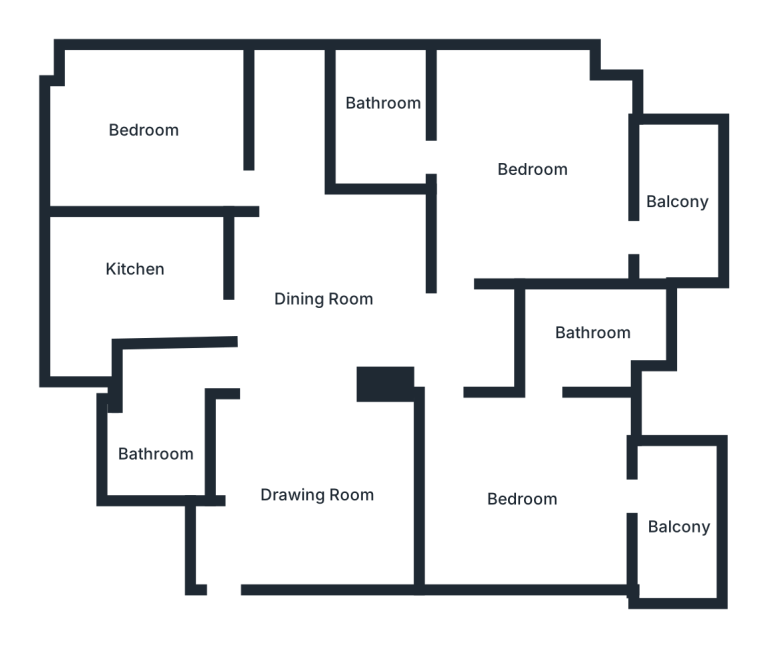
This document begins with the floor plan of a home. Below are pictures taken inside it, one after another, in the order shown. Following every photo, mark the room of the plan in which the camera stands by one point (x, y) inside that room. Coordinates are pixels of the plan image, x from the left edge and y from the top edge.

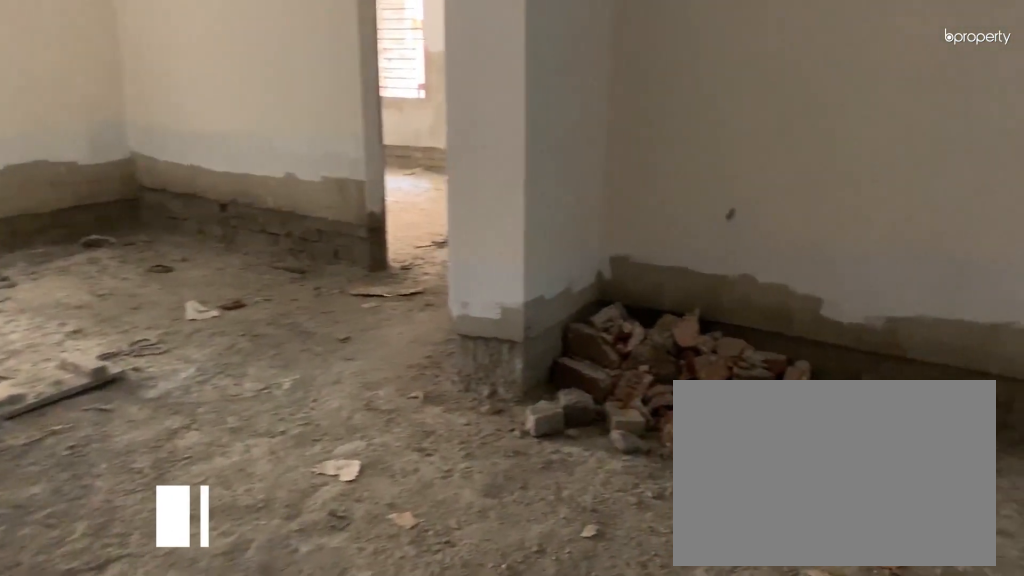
(301, 501)
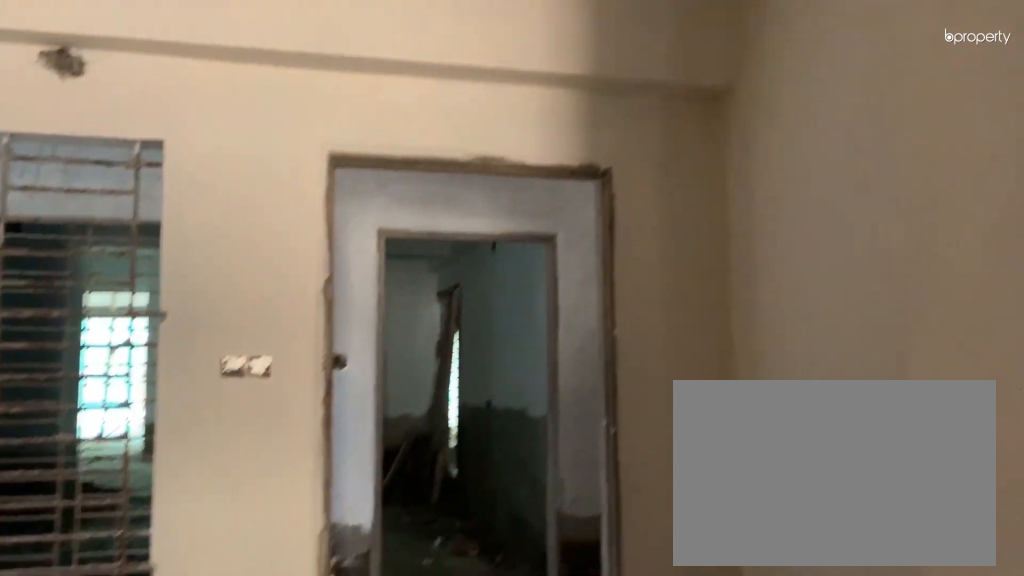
(312, 485)
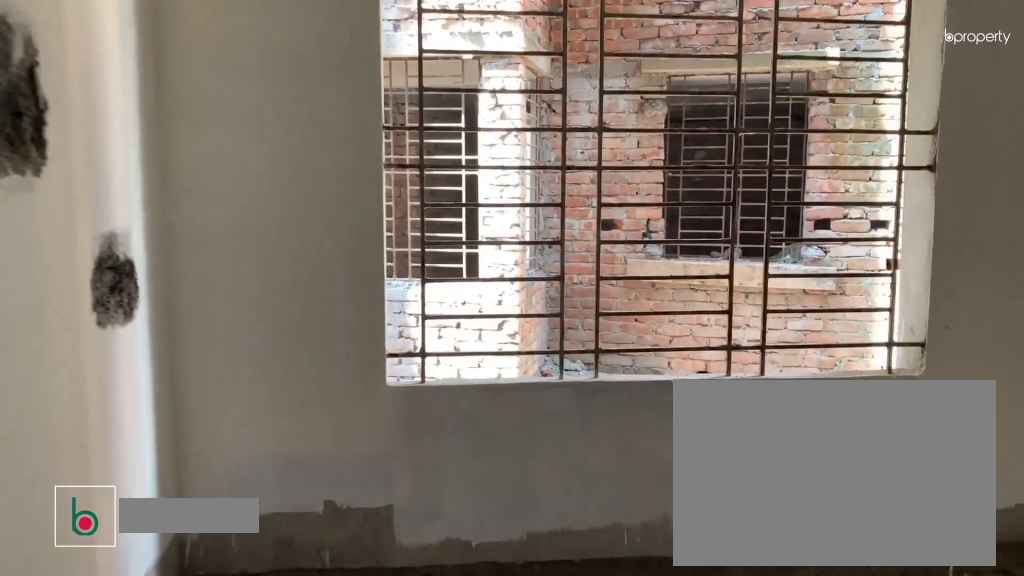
(523, 160)
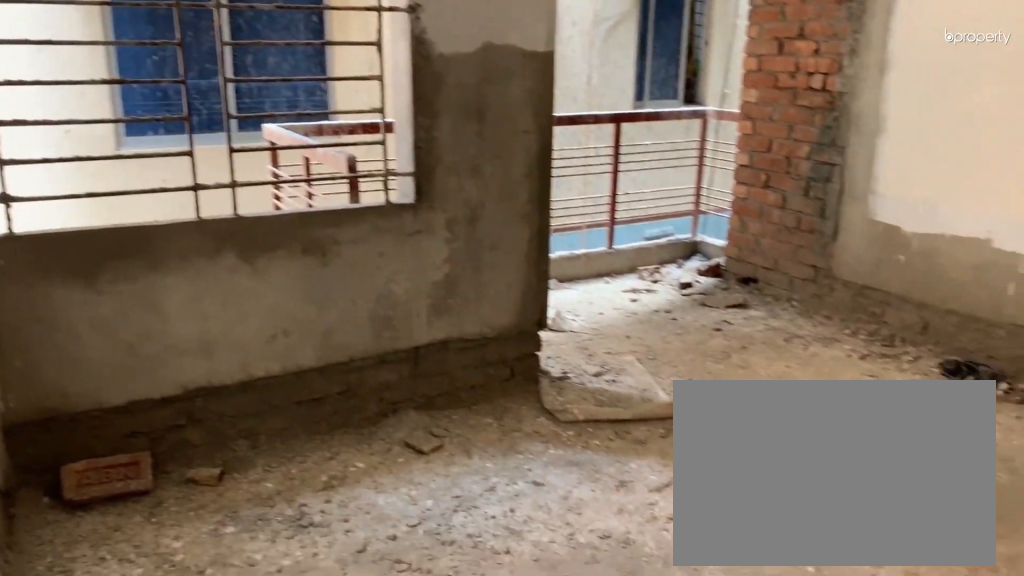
(523, 160)
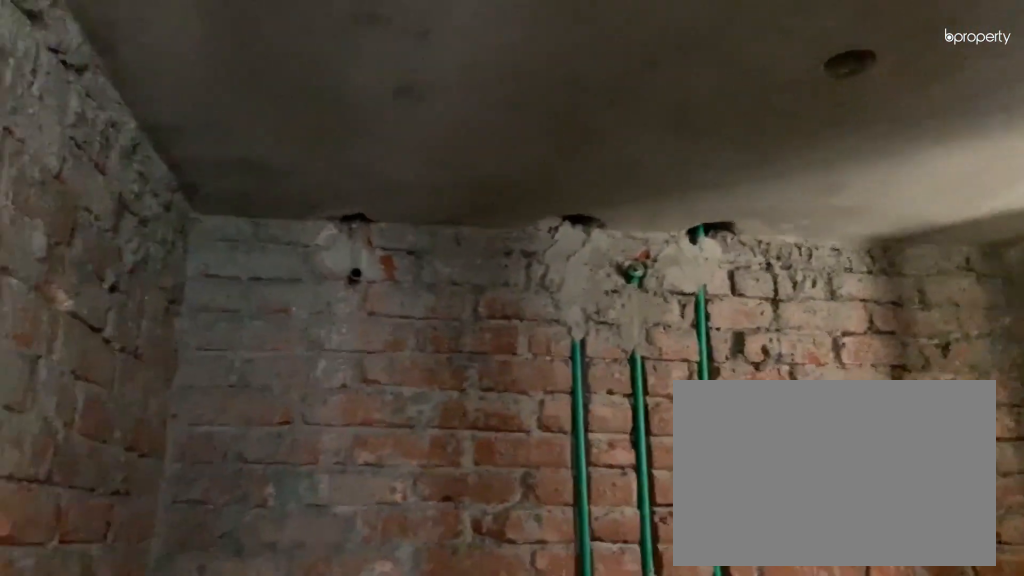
(380, 122)
